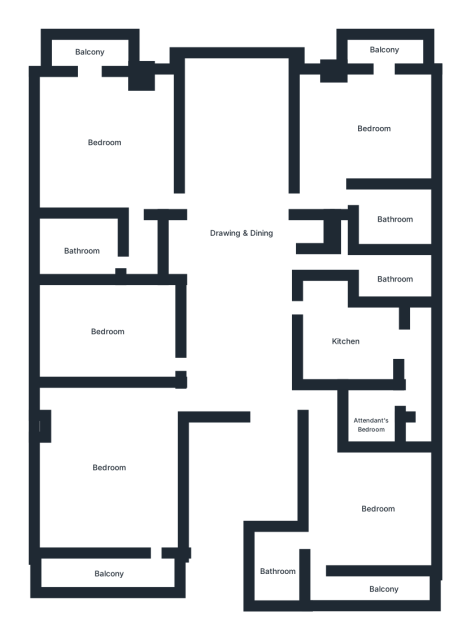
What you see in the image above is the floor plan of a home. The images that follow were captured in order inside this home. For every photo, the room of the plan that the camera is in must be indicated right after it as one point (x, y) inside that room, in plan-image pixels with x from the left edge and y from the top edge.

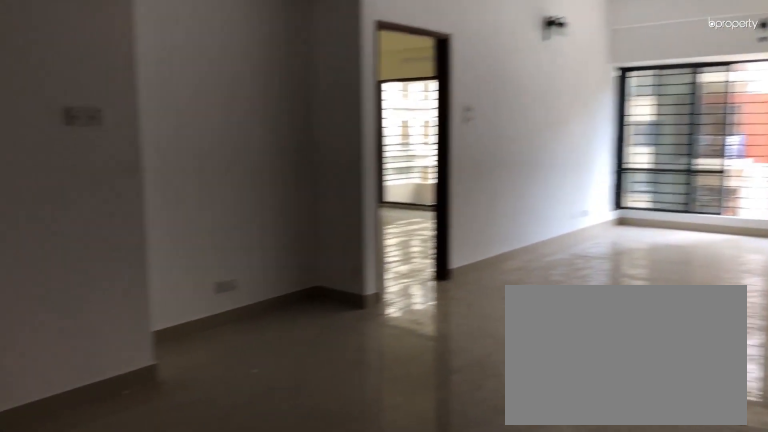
(236, 263)
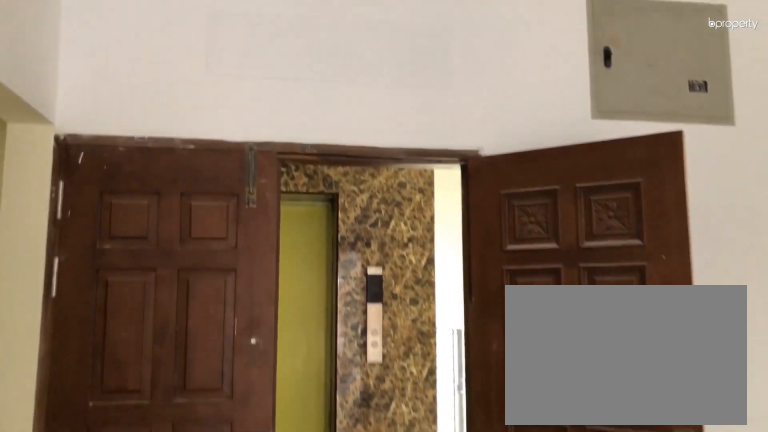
(236, 263)
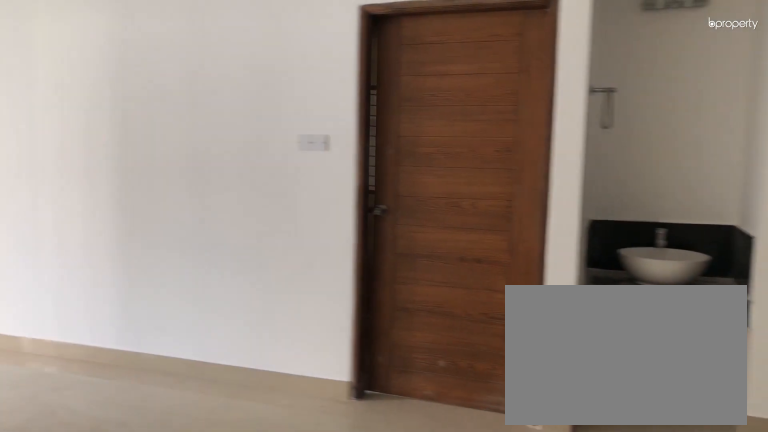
(233, 167)
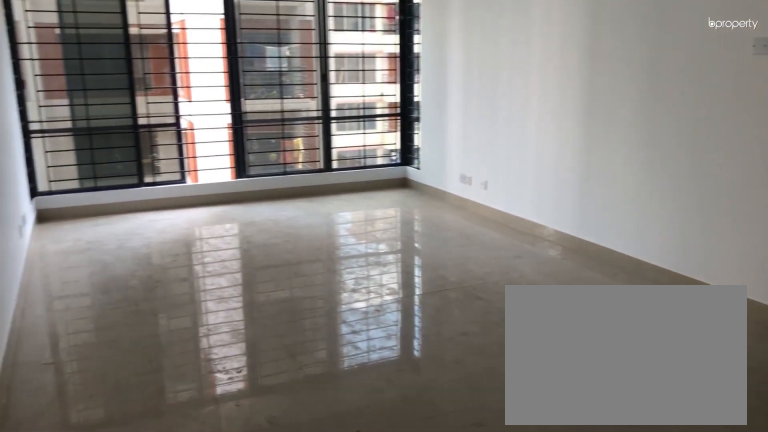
(237, 260)
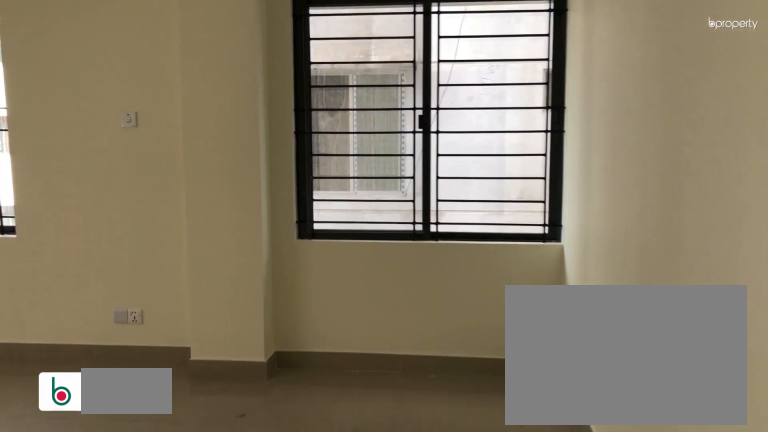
(109, 463)
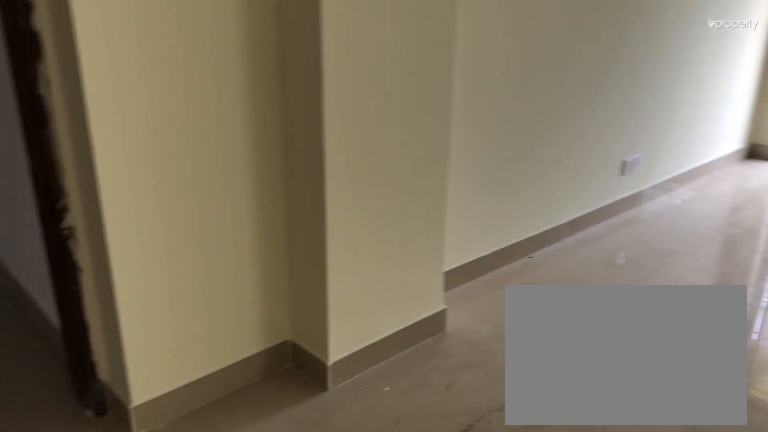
(109, 463)
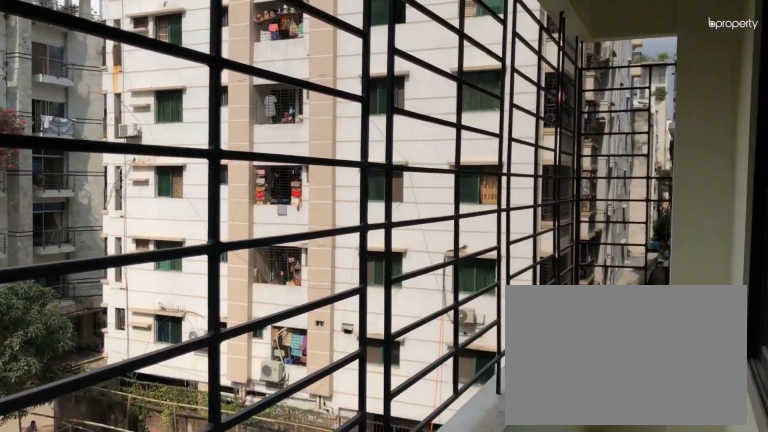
(106, 569)
